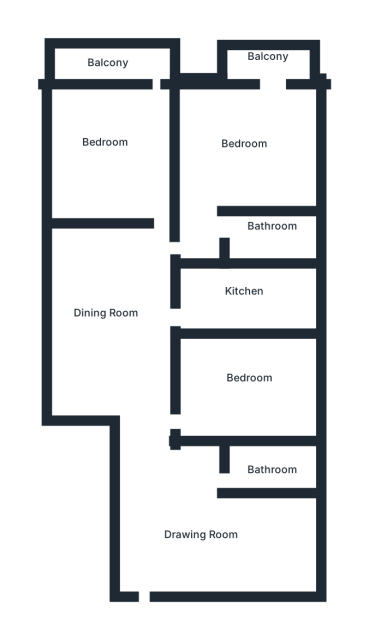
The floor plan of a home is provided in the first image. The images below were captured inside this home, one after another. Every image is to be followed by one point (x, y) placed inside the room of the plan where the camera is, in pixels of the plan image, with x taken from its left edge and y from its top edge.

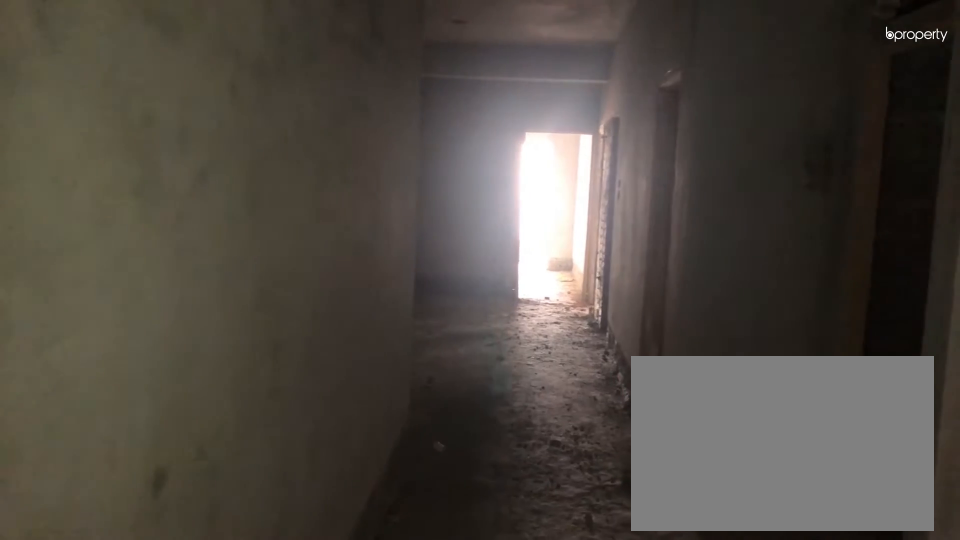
(183, 533)
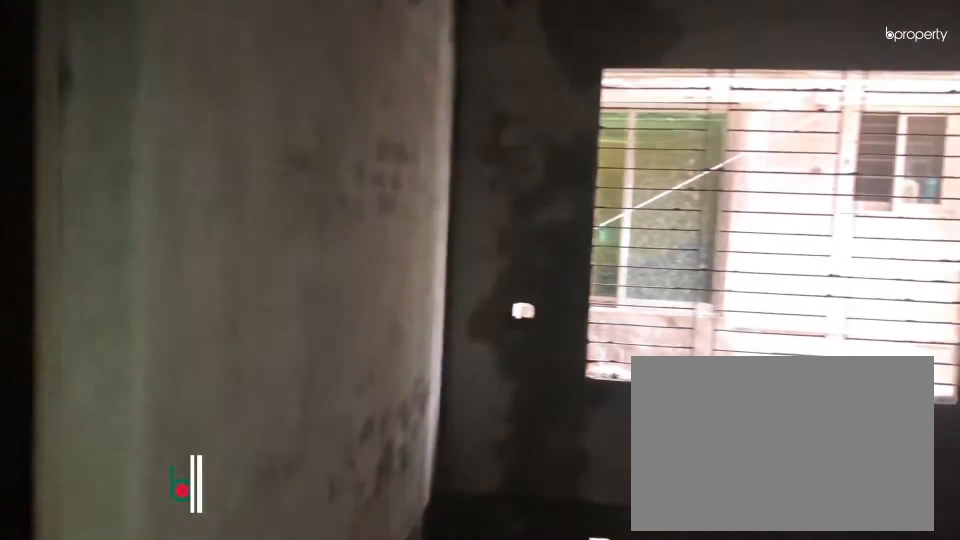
(183, 533)
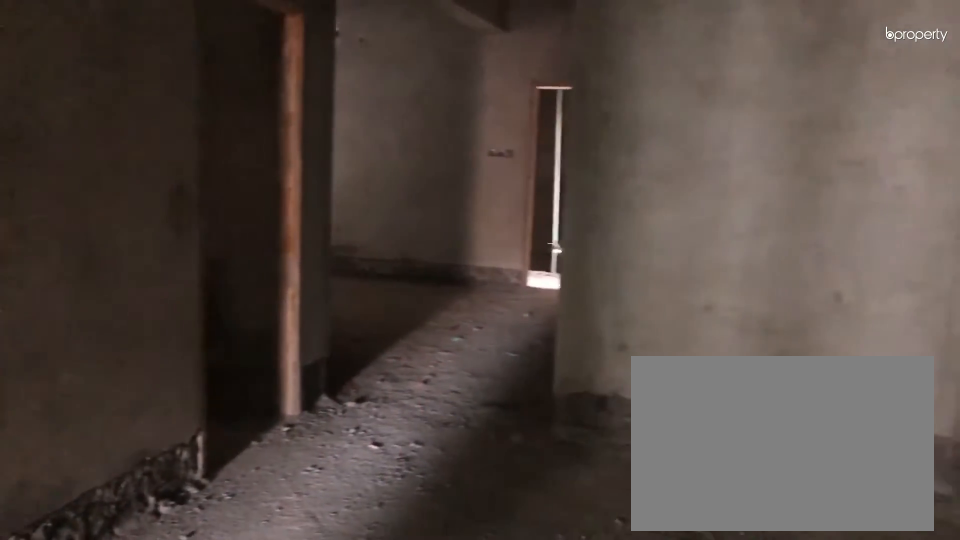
(117, 314)
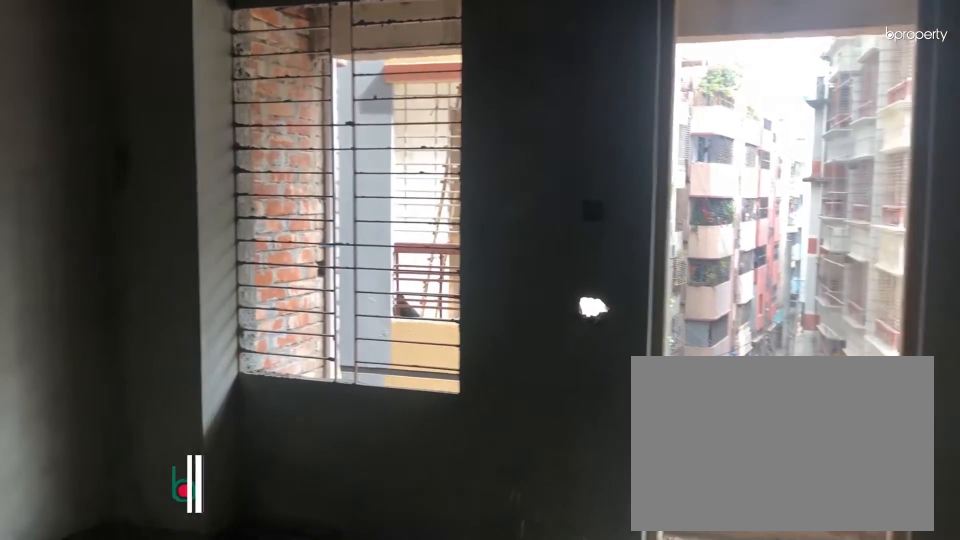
(122, 138)
